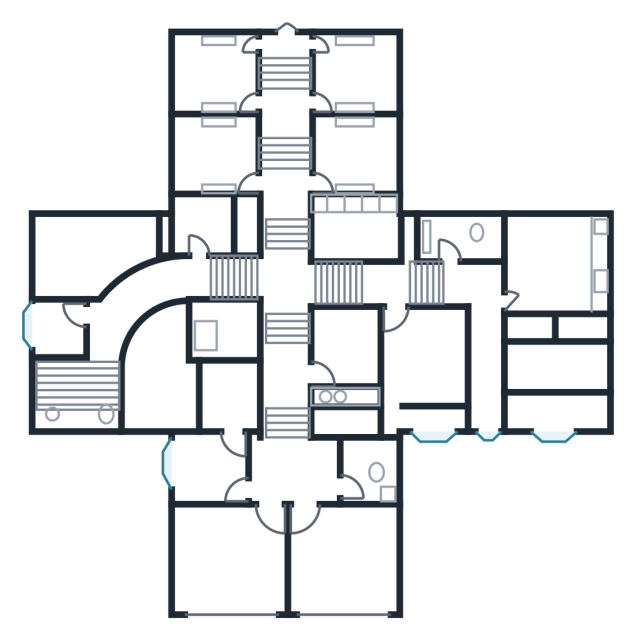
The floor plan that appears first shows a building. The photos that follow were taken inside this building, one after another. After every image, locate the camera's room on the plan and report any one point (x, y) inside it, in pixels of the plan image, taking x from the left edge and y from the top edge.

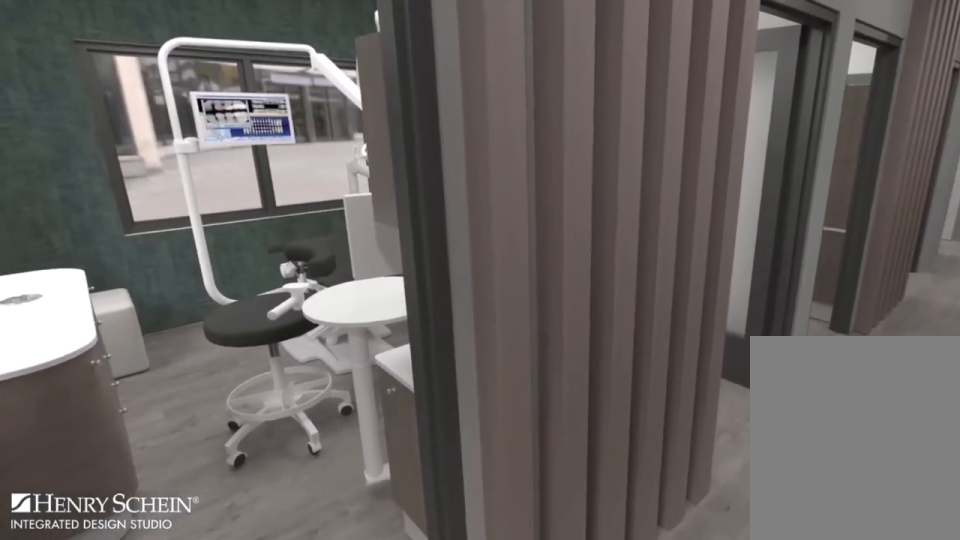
(286, 80)
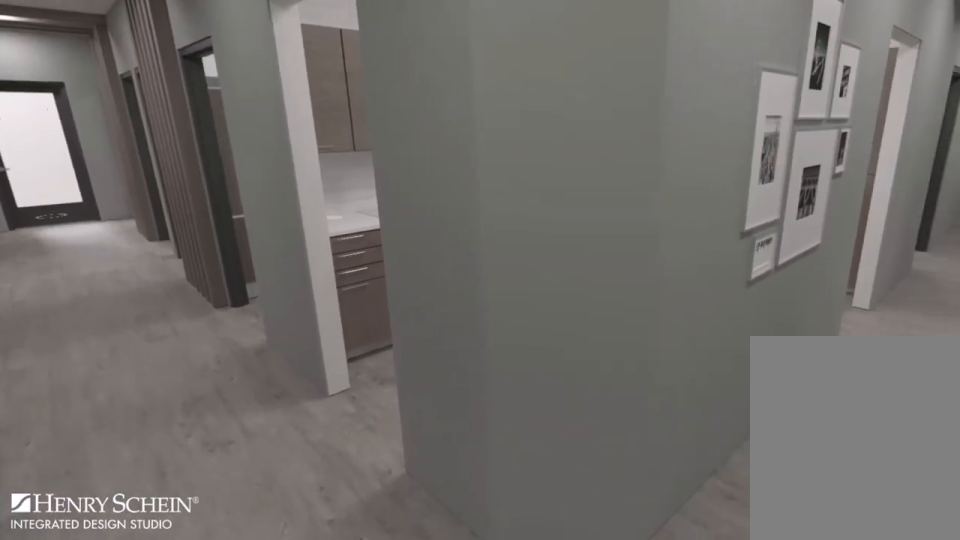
(287, 282)
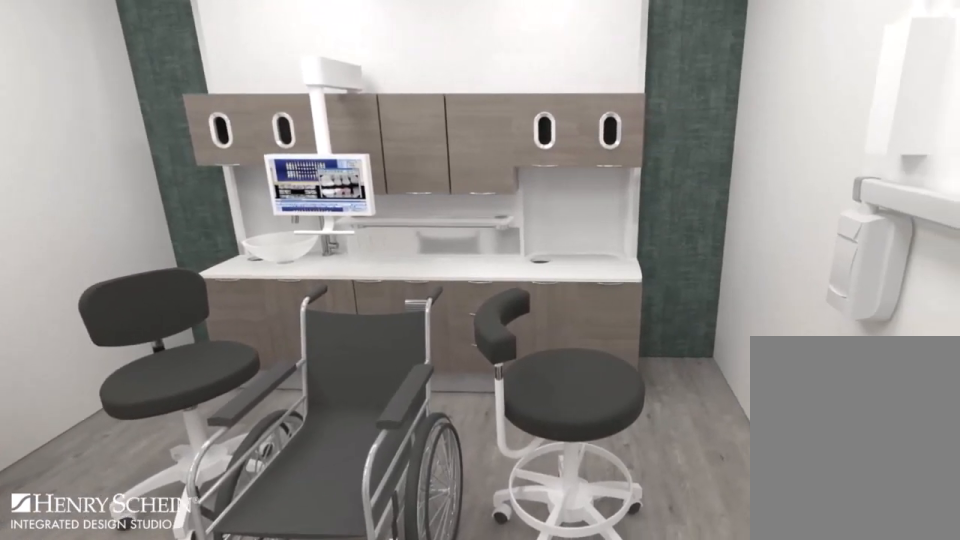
(413, 342)
